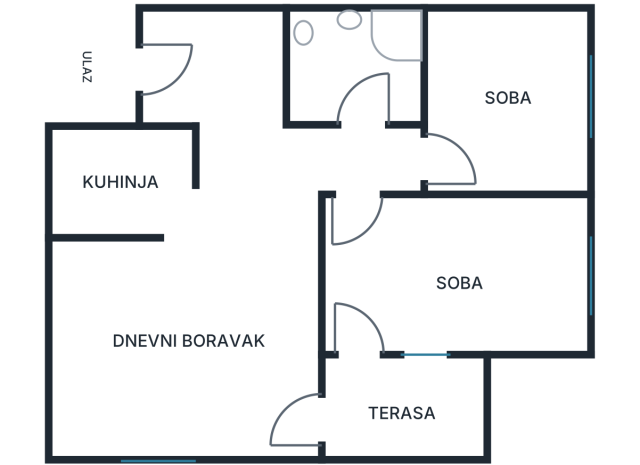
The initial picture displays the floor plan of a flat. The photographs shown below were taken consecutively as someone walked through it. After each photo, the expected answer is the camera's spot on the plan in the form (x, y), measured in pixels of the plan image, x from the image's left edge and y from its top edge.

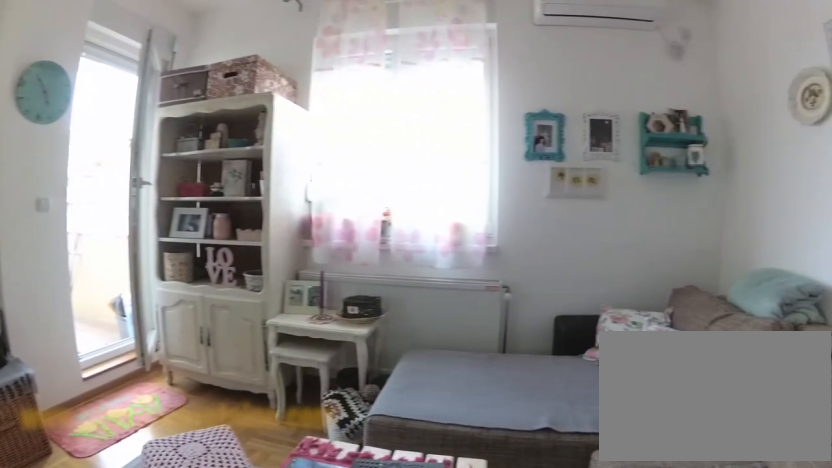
(104, 314)
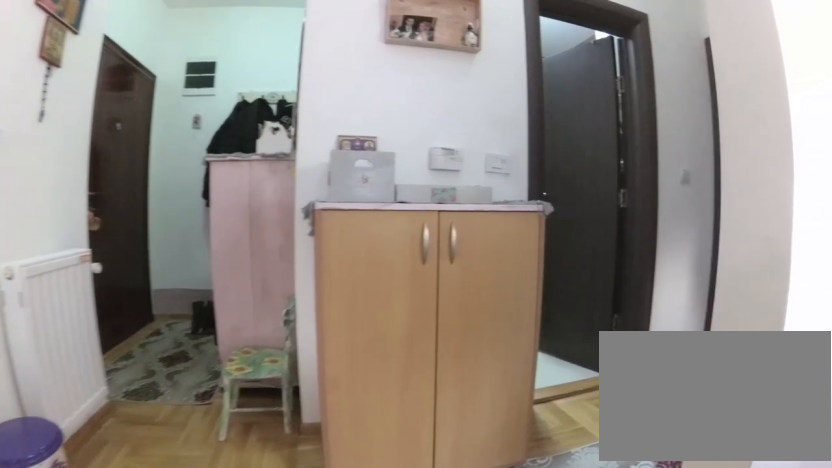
(269, 253)
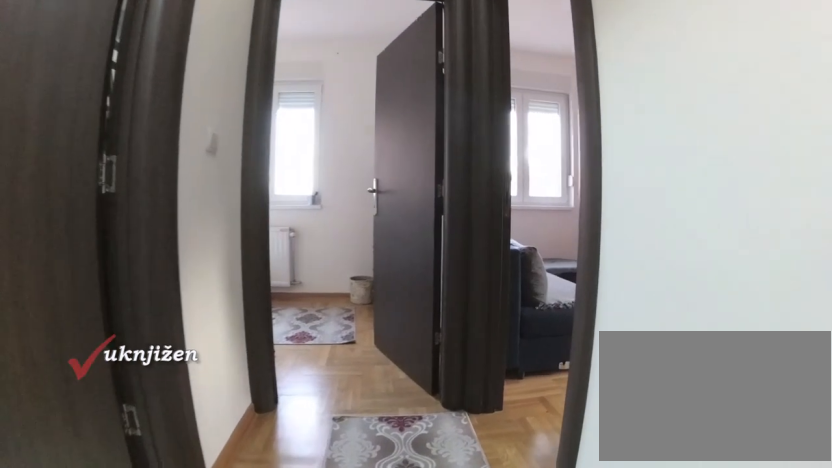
(303, 160)
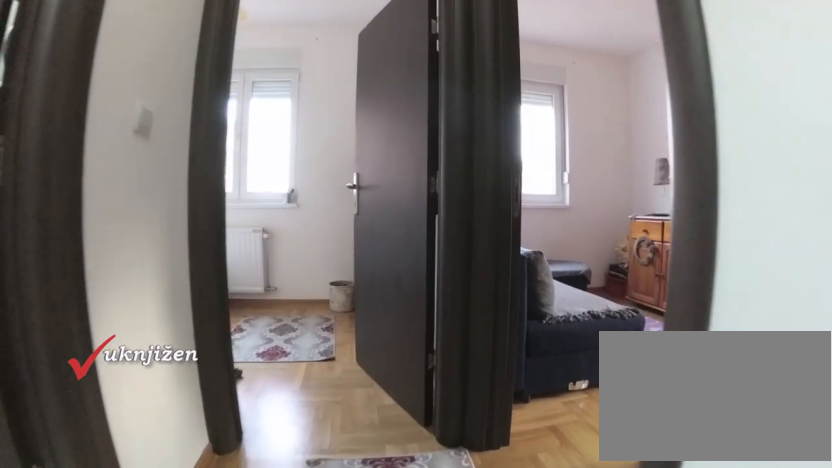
(315, 159)
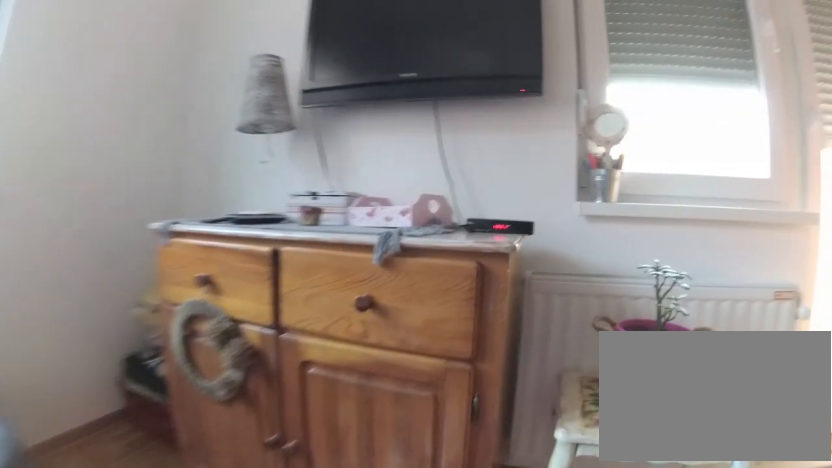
(379, 270)
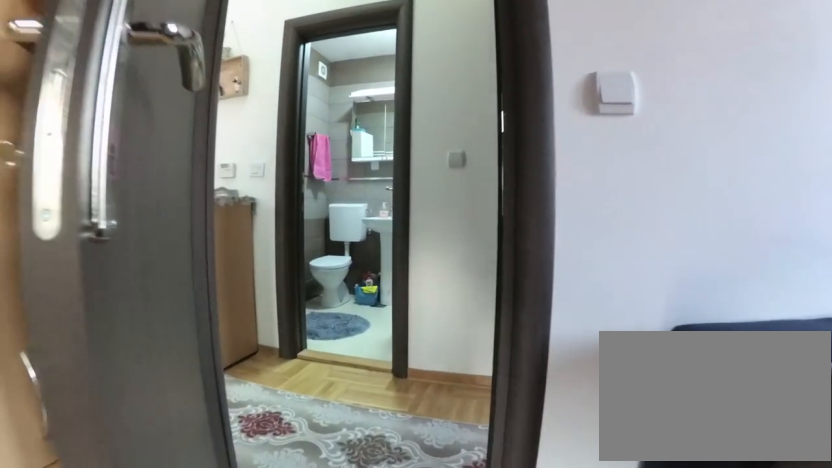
(395, 245)
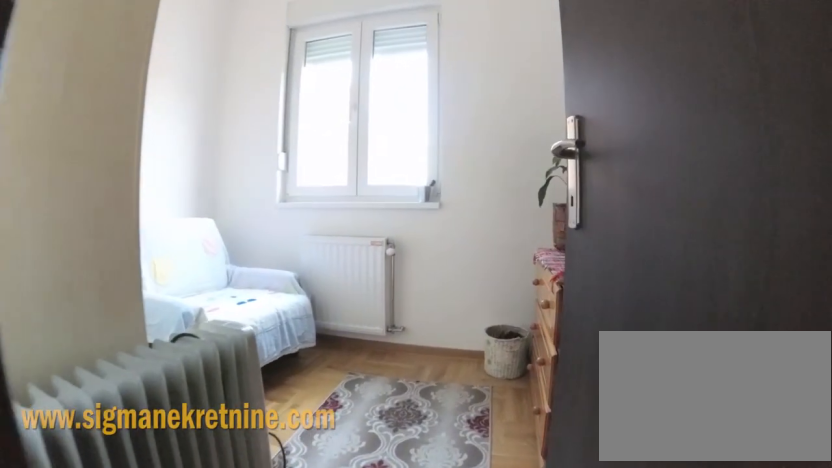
(371, 167)
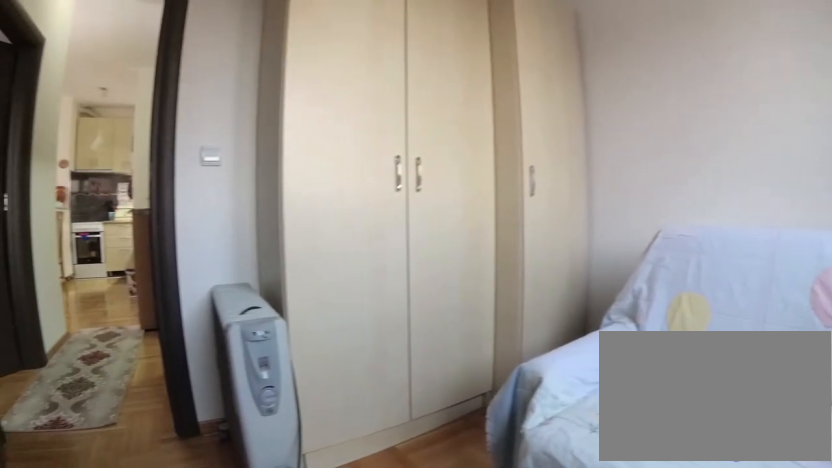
(573, 148)
